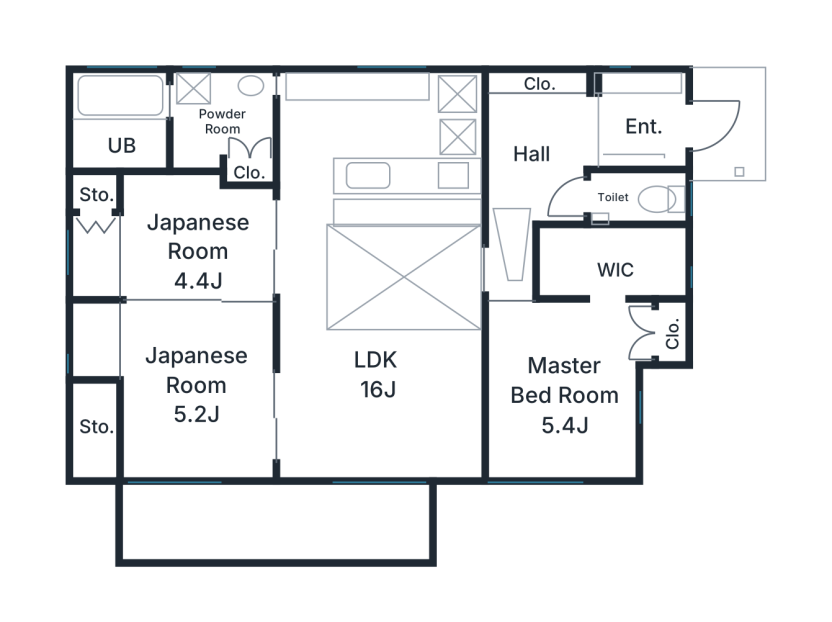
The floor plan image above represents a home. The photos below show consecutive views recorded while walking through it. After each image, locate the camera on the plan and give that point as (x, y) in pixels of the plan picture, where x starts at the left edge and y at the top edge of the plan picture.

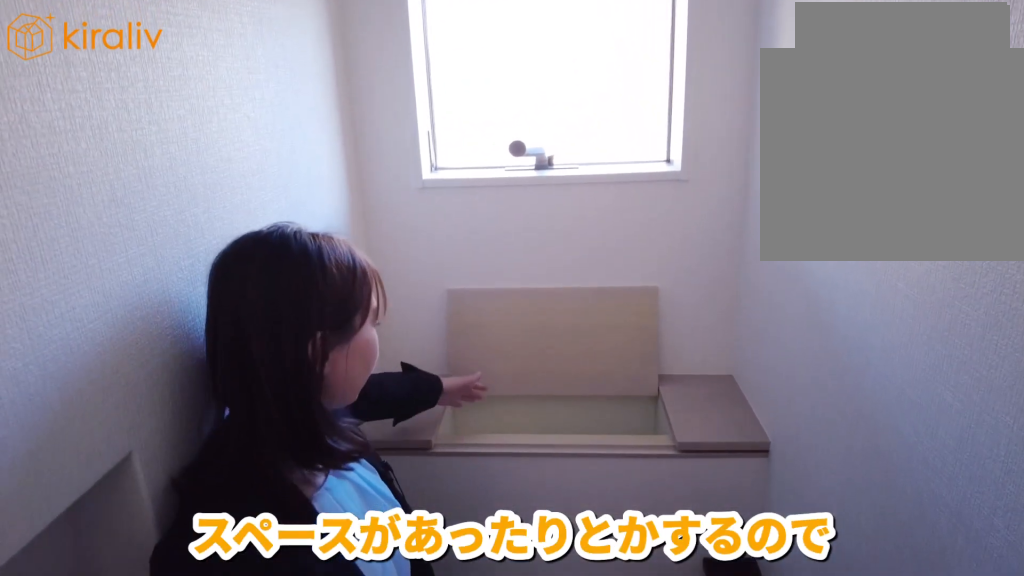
(588, 209)
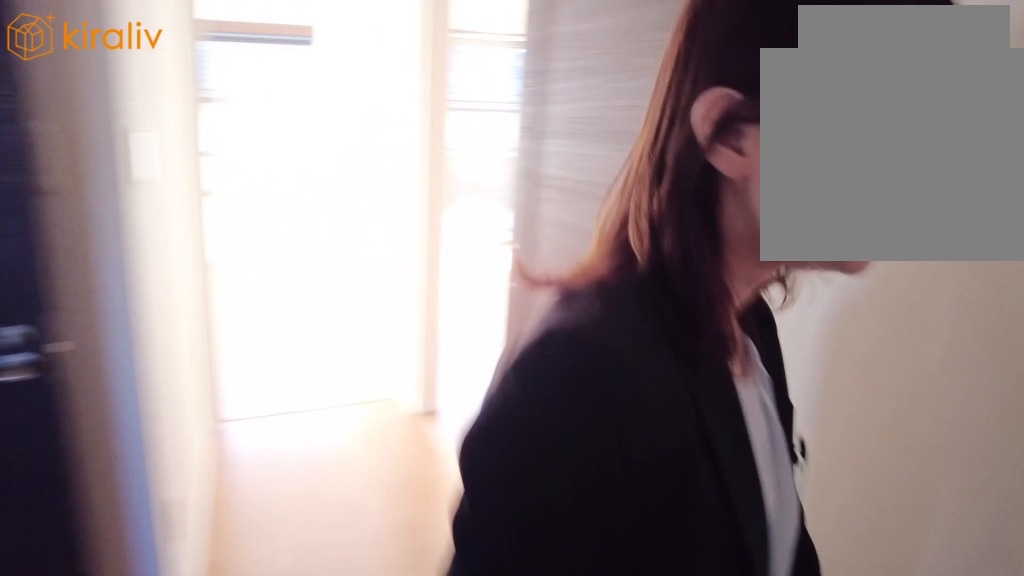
(550, 174)
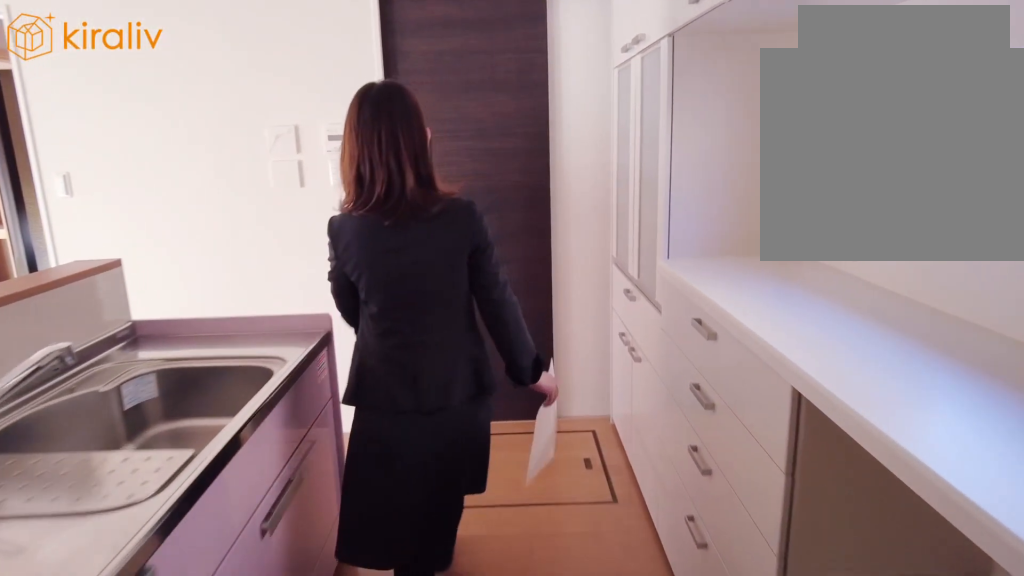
(343, 149)
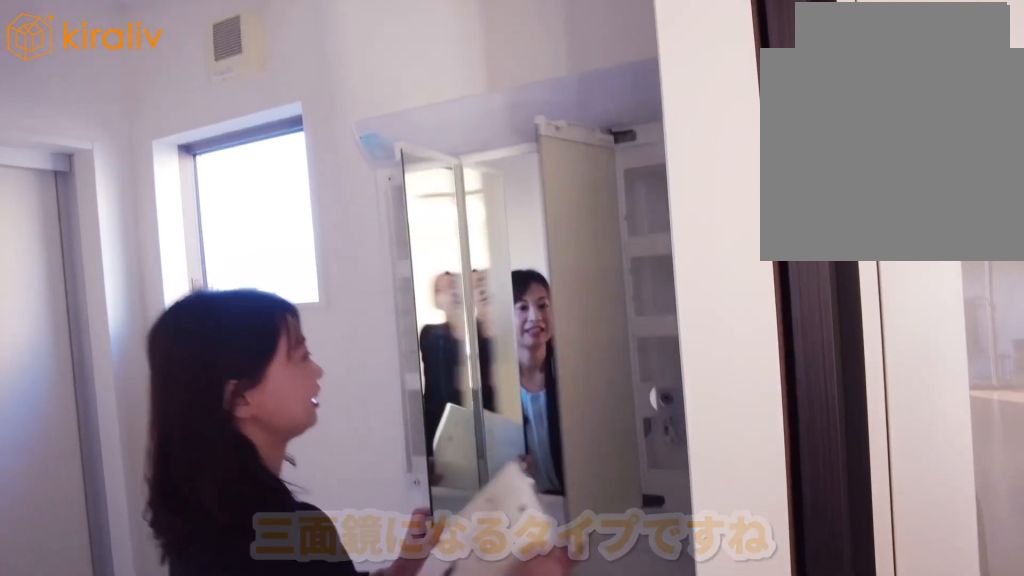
(211, 144)
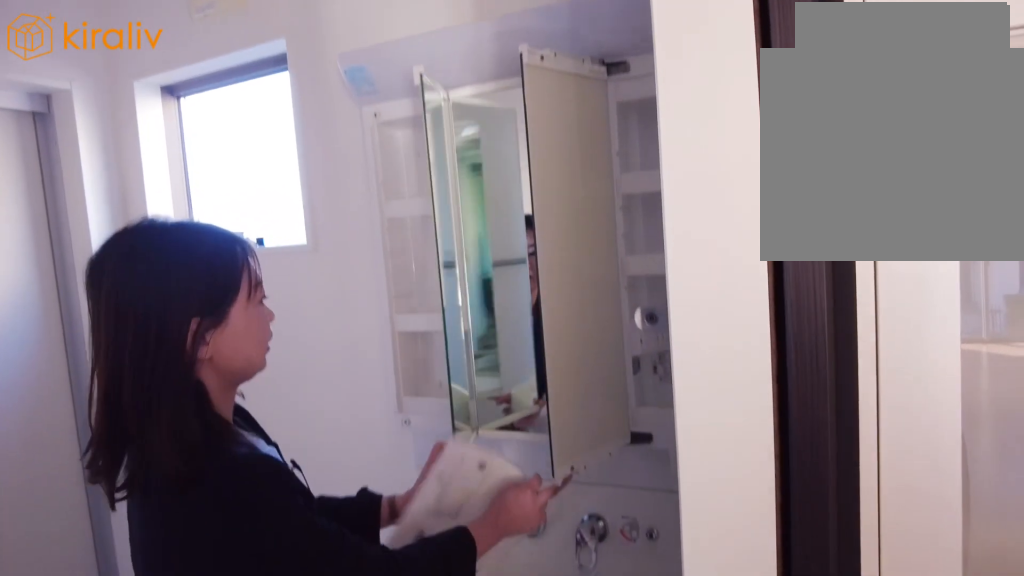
(210, 146)
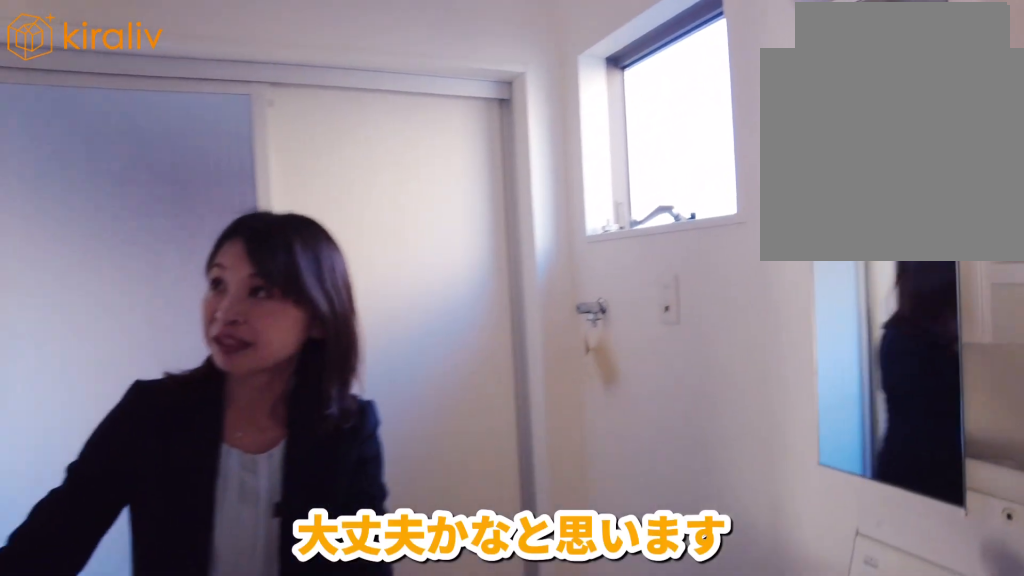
(192, 146)
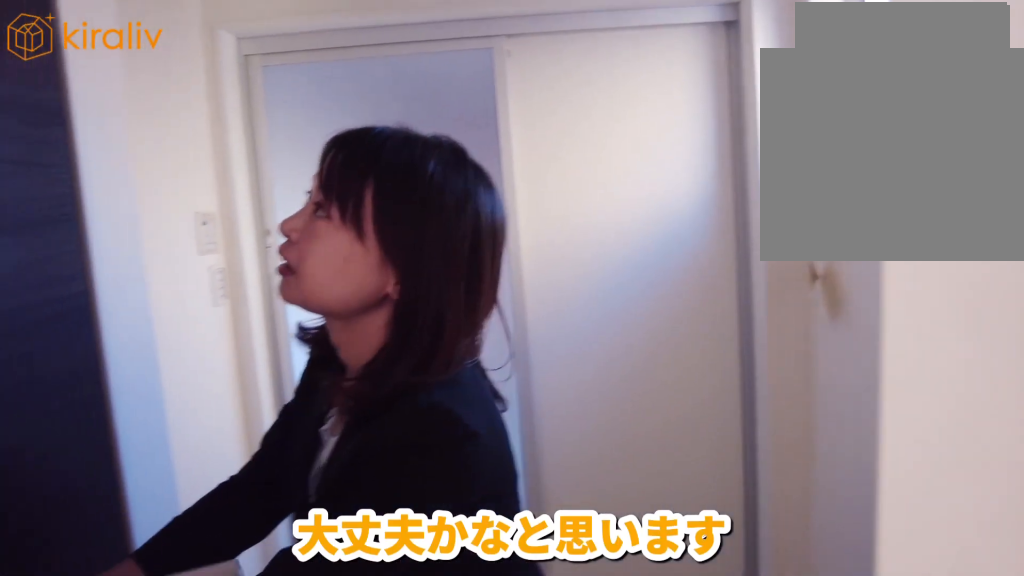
(191, 148)
